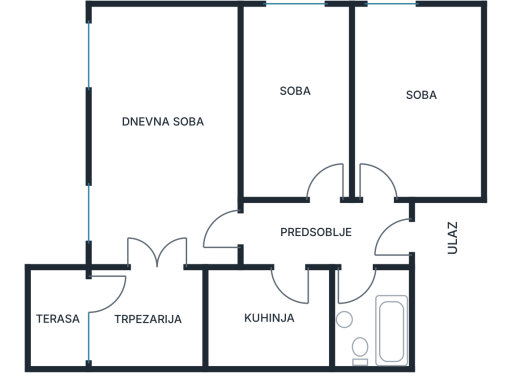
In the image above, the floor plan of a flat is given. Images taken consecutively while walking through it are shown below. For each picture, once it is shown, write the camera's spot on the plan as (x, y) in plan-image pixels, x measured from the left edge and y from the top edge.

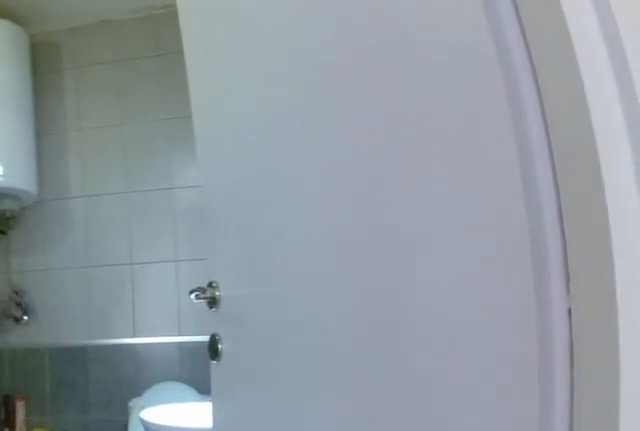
(348, 237)
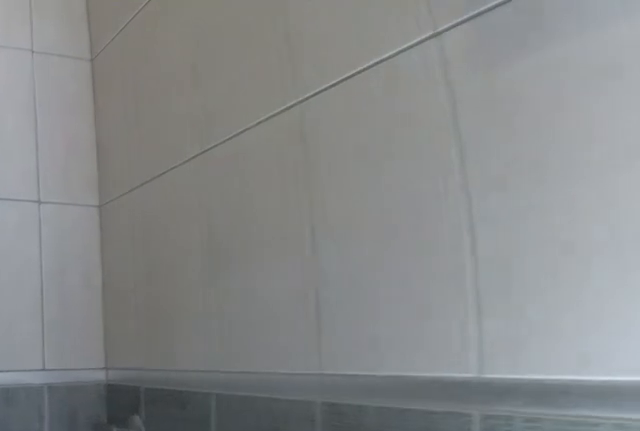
(352, 312)
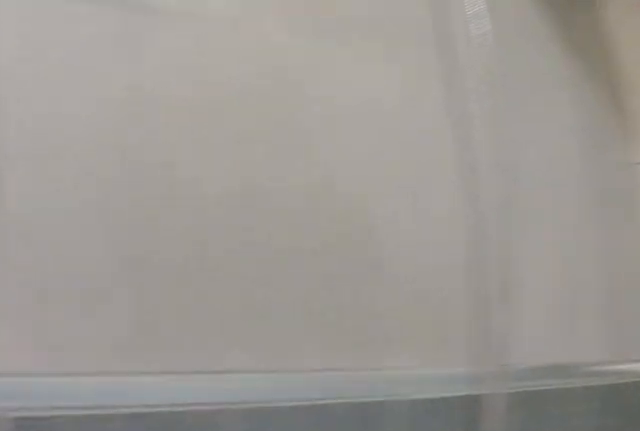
(339, 337)
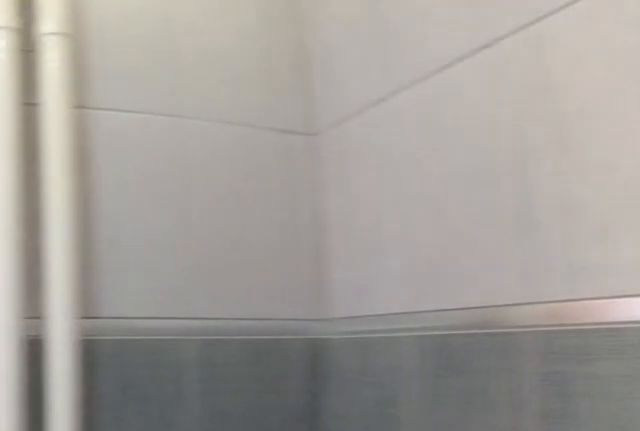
(346, 339)
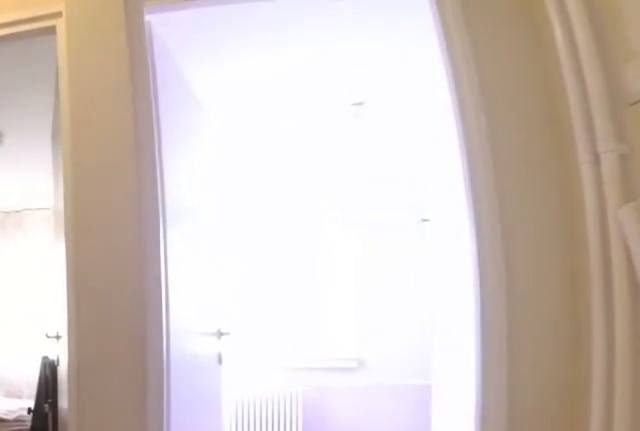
(352, 284)
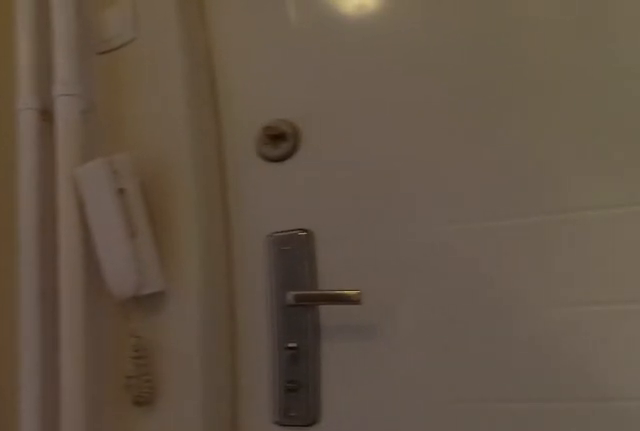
(352, 249)
